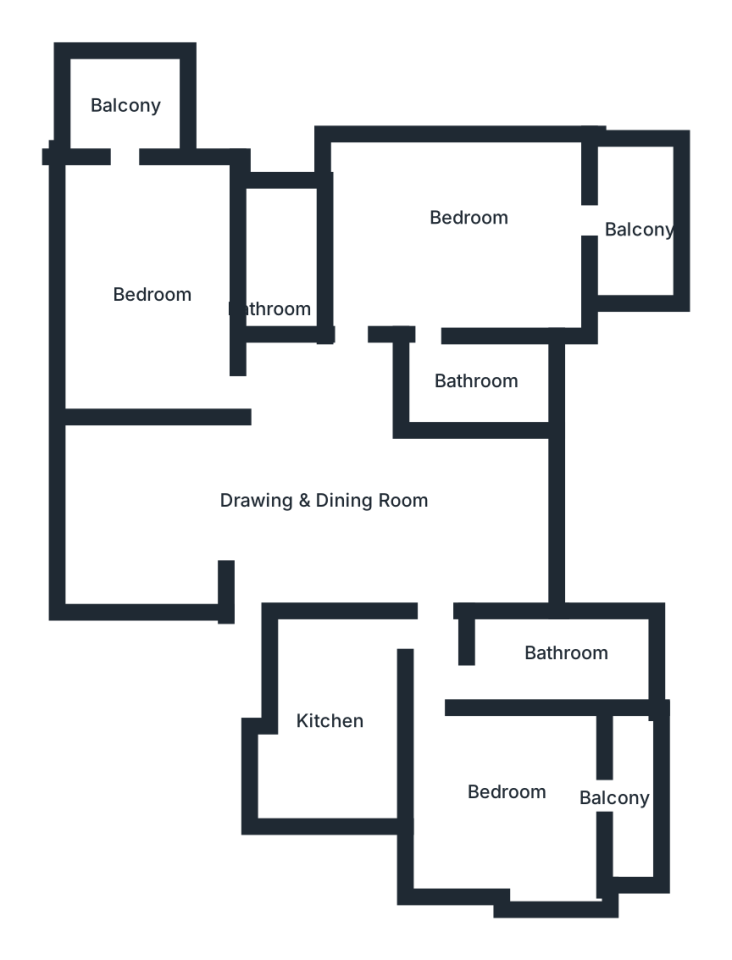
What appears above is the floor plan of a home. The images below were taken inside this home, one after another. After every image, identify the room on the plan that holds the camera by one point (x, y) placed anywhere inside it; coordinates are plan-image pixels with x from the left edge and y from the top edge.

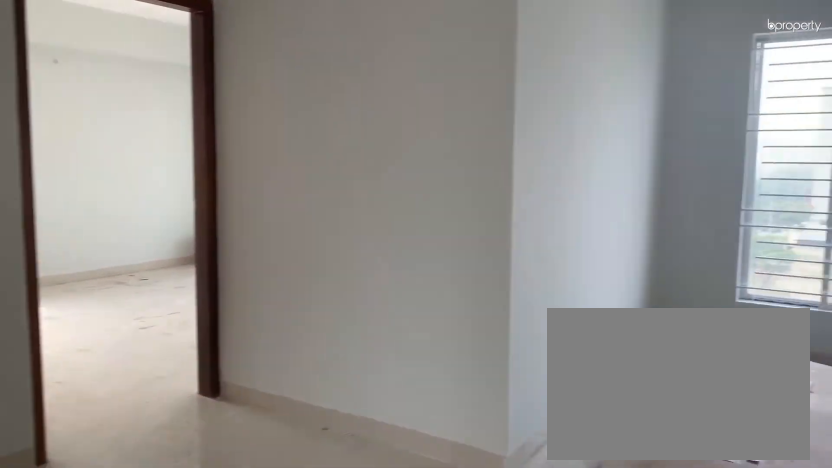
(280, 514)
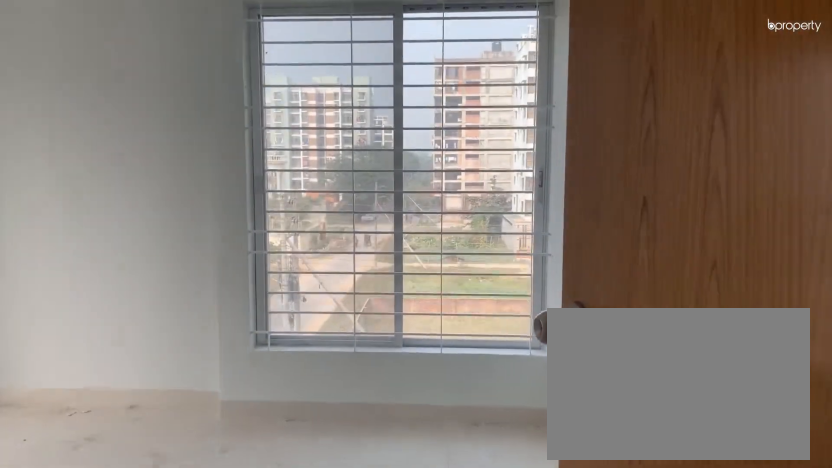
(527, 803)
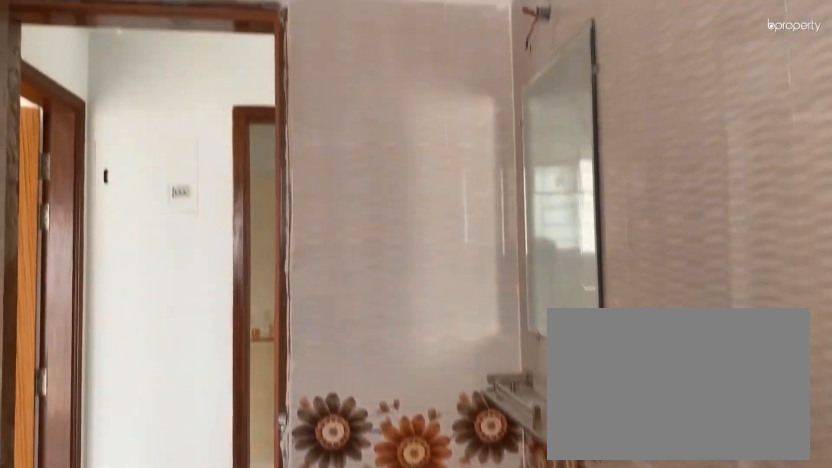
(542, 654)
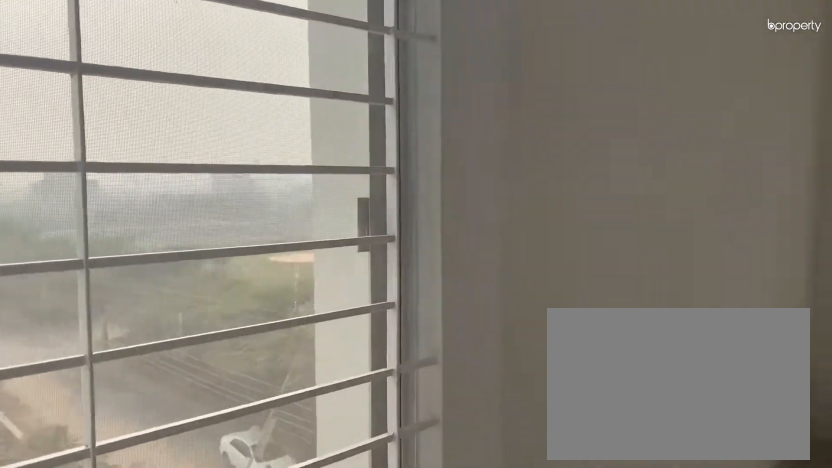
(455, 252)
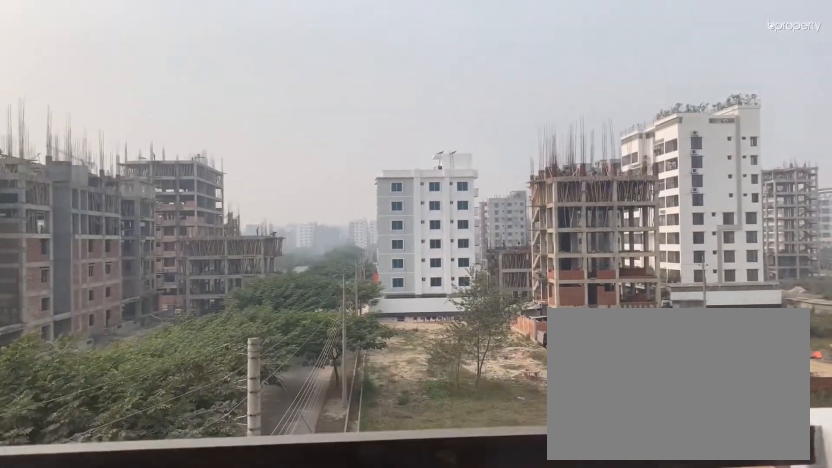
(640, 227)
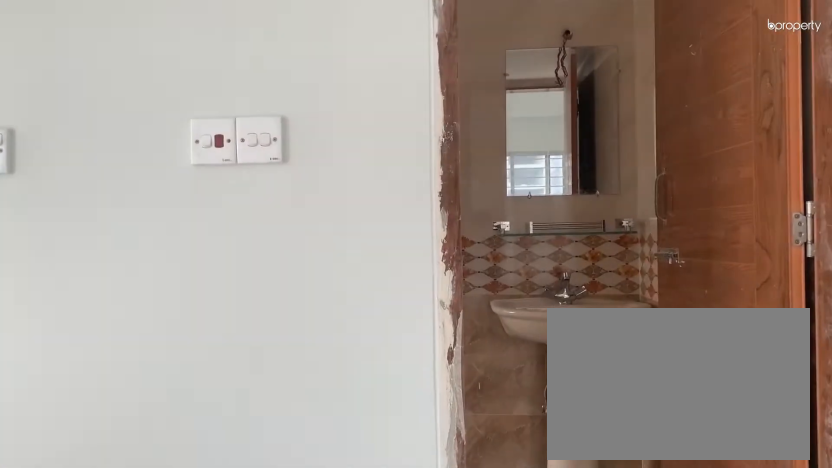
(161, 286)
